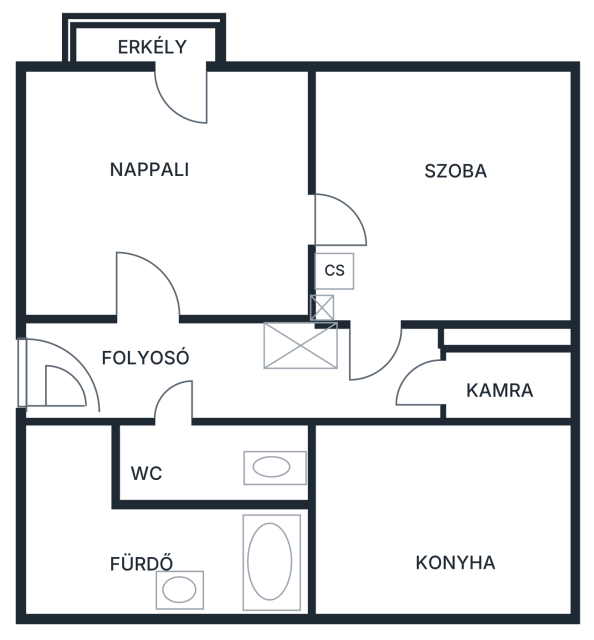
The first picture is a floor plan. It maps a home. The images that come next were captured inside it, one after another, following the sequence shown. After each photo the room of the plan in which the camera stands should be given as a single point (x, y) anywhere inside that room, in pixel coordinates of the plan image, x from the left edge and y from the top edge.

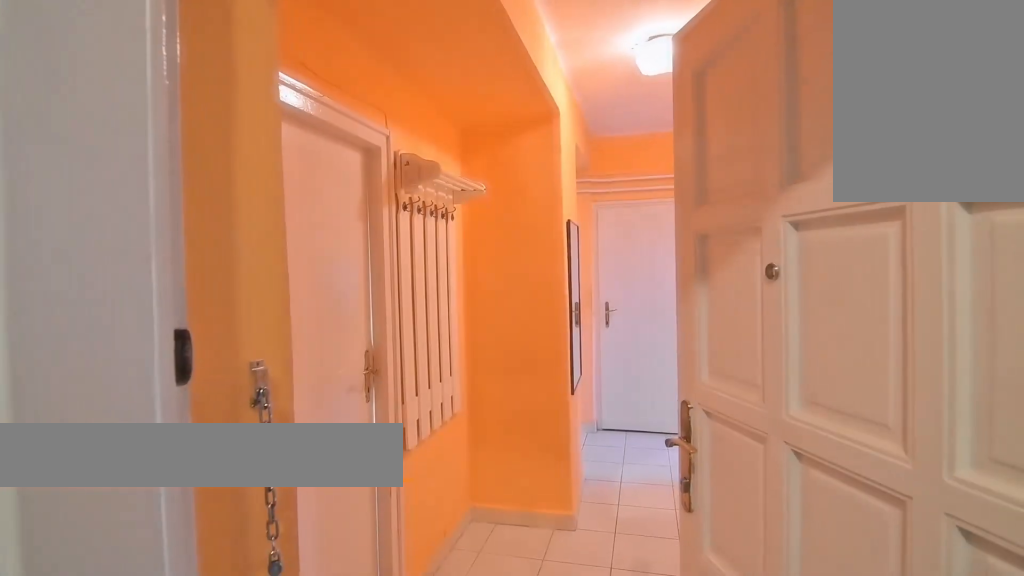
(63, 371)
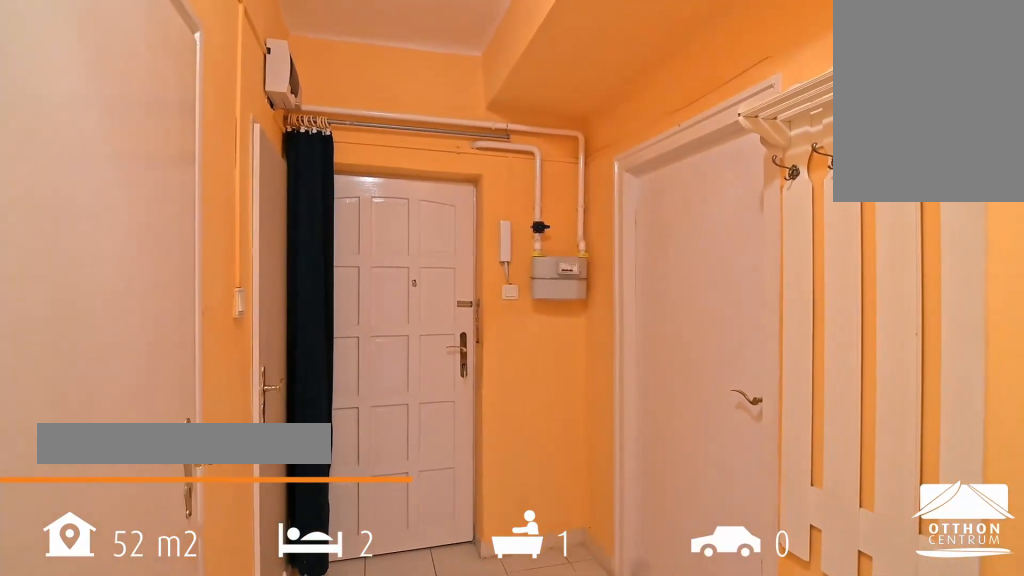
(62, 371)
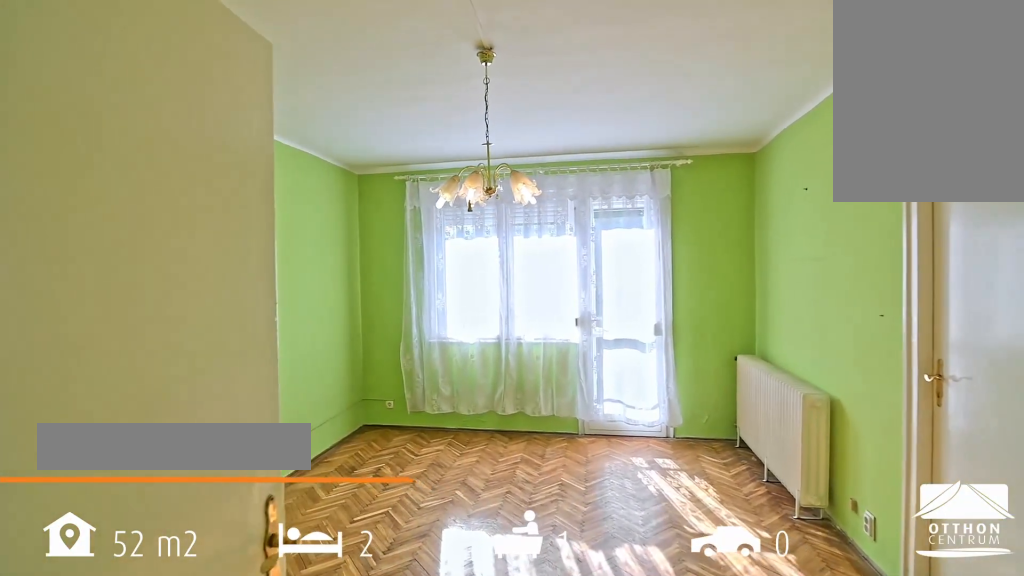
(182, 207)
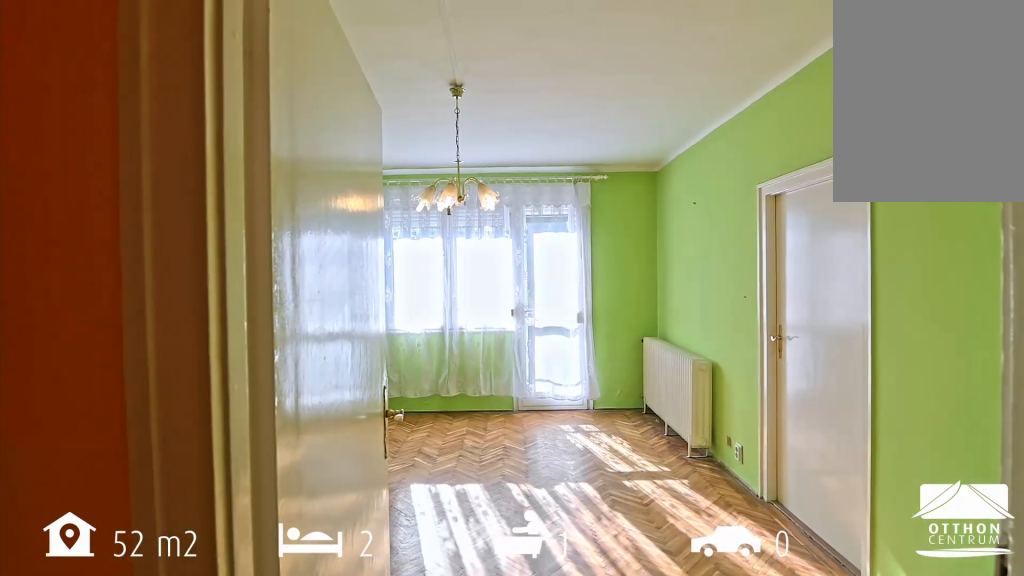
(182, 207)
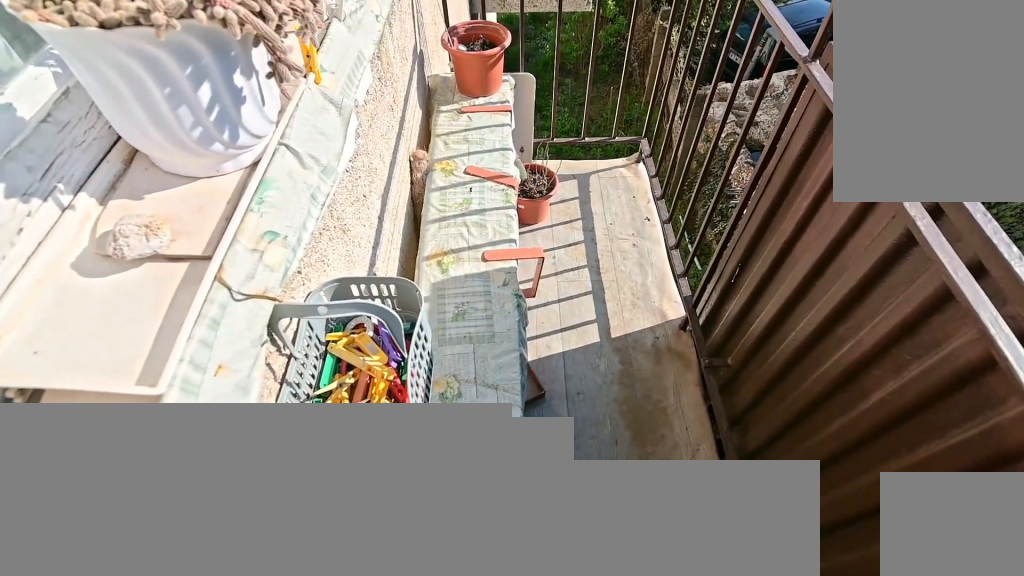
(157, 43)
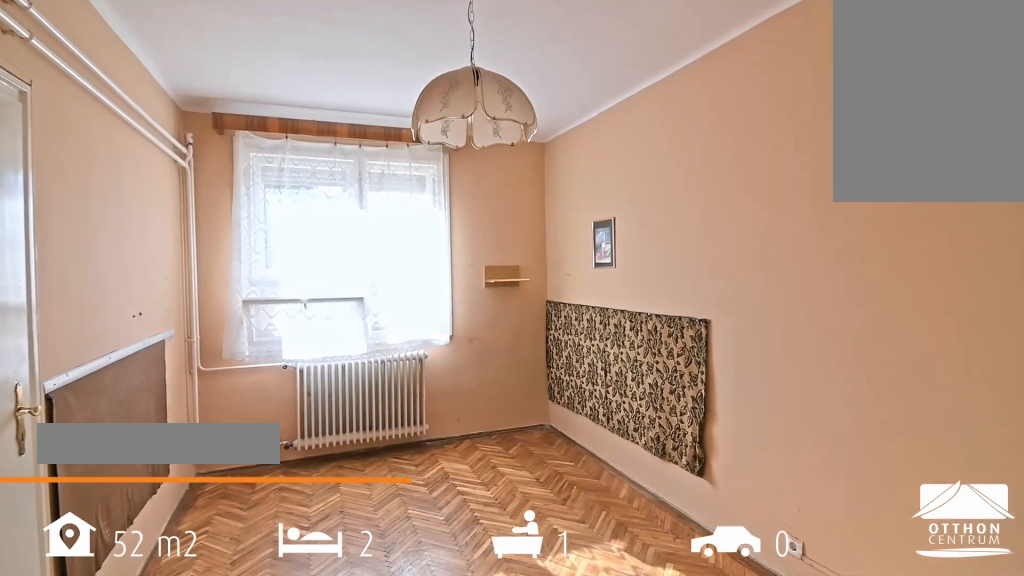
(460, 214)
